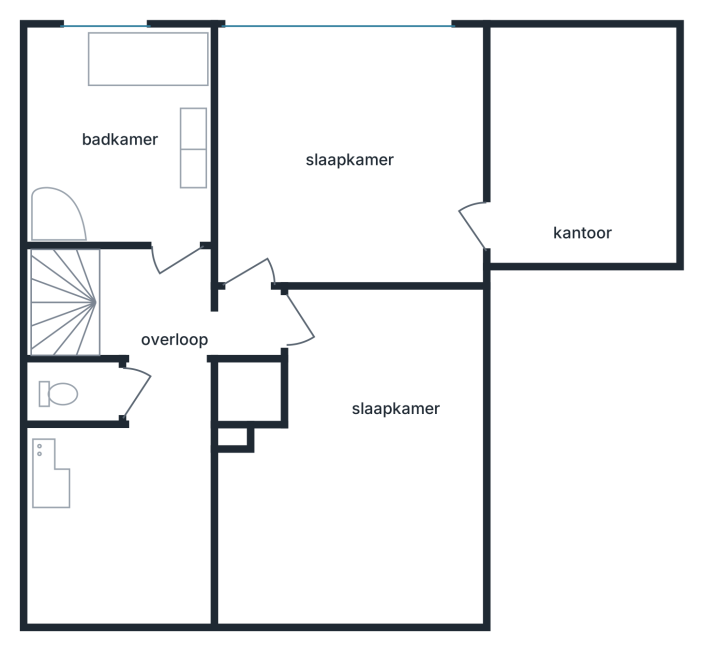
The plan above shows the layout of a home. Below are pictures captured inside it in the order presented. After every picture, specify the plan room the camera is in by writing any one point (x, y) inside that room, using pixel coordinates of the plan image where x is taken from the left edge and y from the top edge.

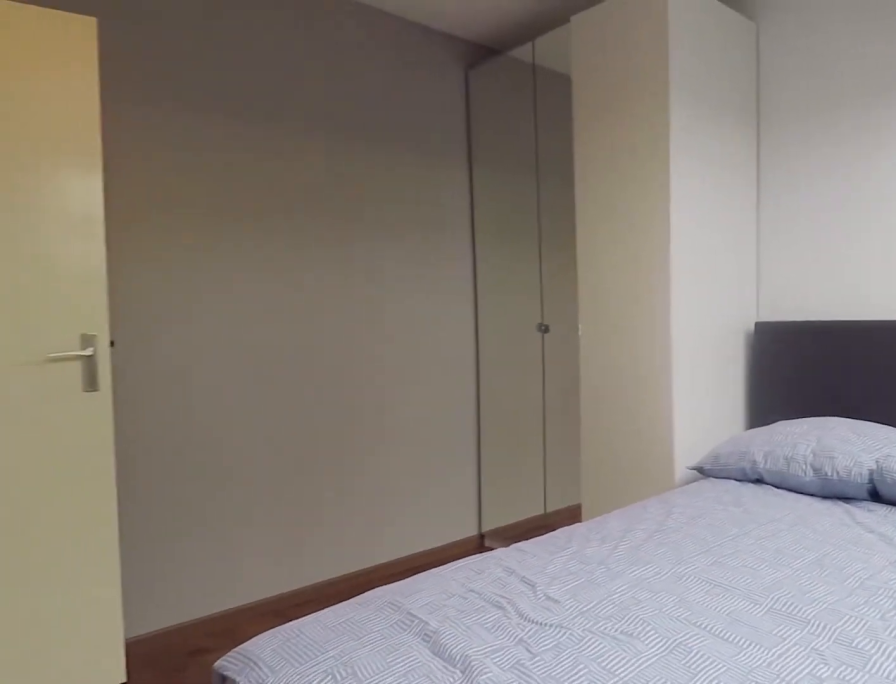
(369, 412)
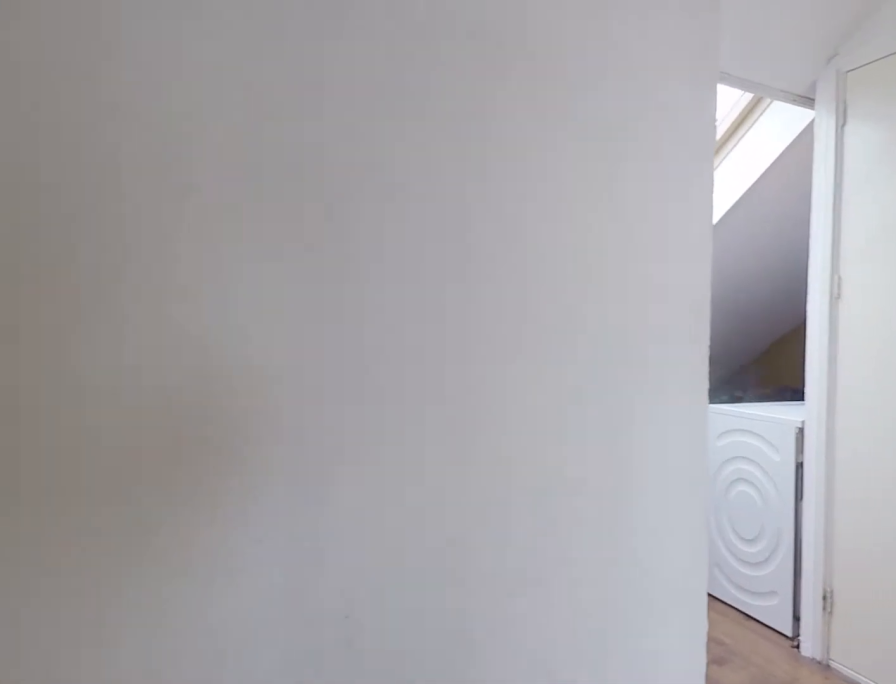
(154, 390)
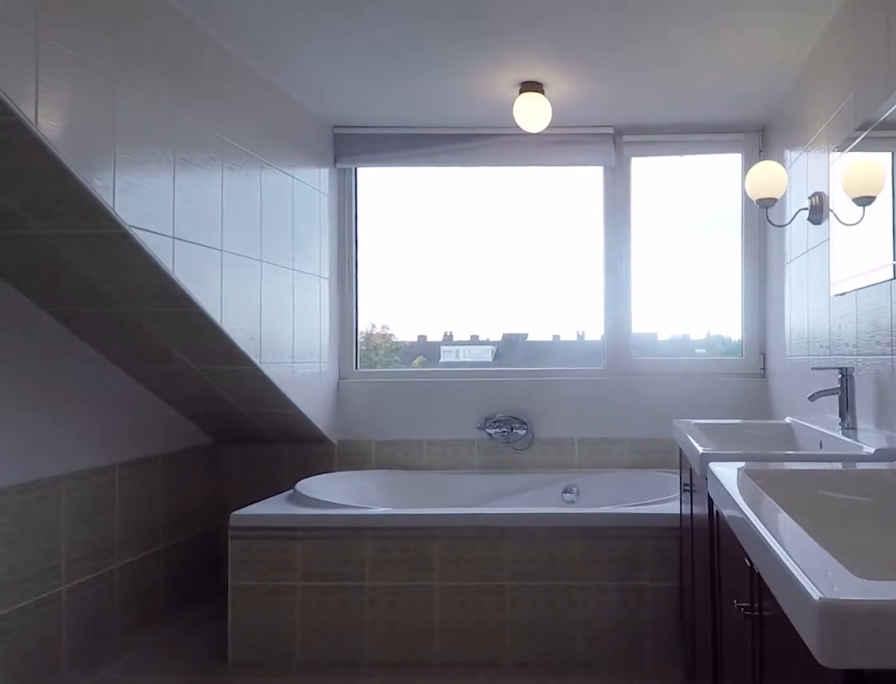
(126, 139)
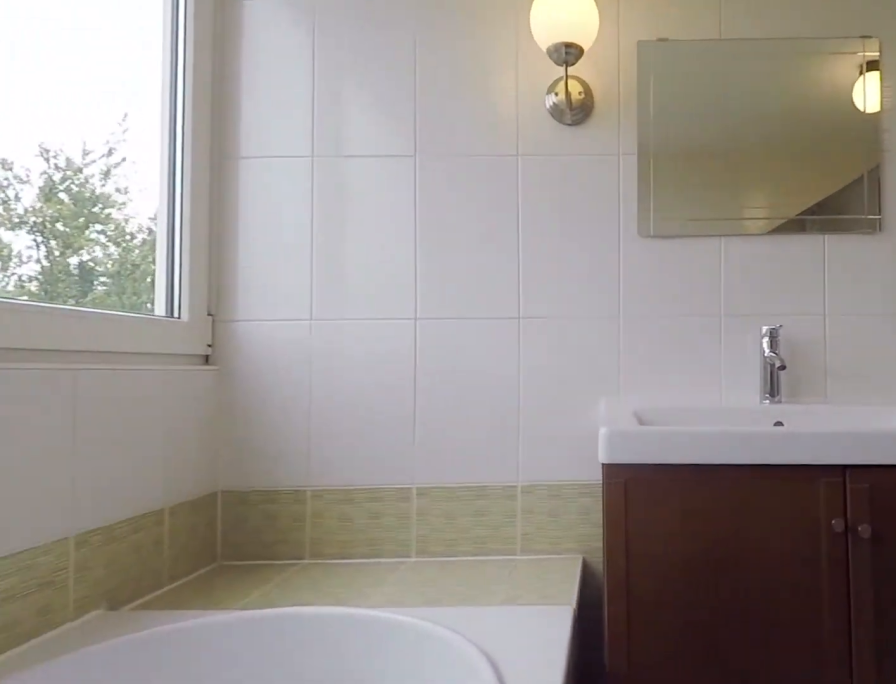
(126, 139)
